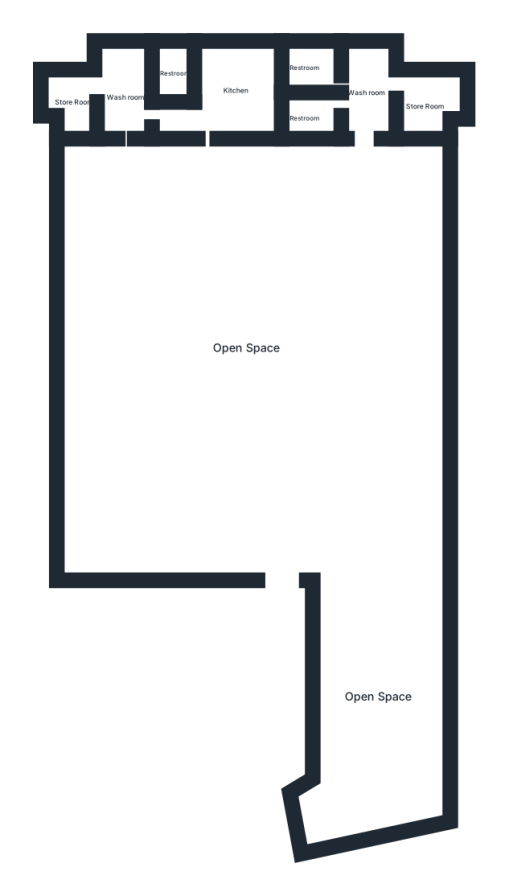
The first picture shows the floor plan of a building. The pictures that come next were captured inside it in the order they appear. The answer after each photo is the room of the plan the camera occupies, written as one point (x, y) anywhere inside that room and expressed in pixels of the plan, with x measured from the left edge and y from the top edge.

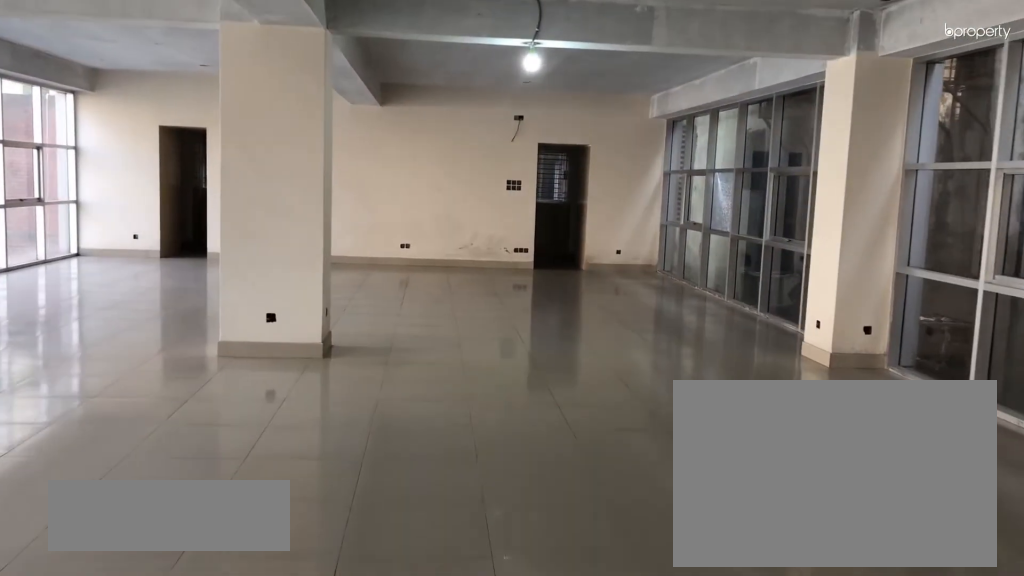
(243, 346)
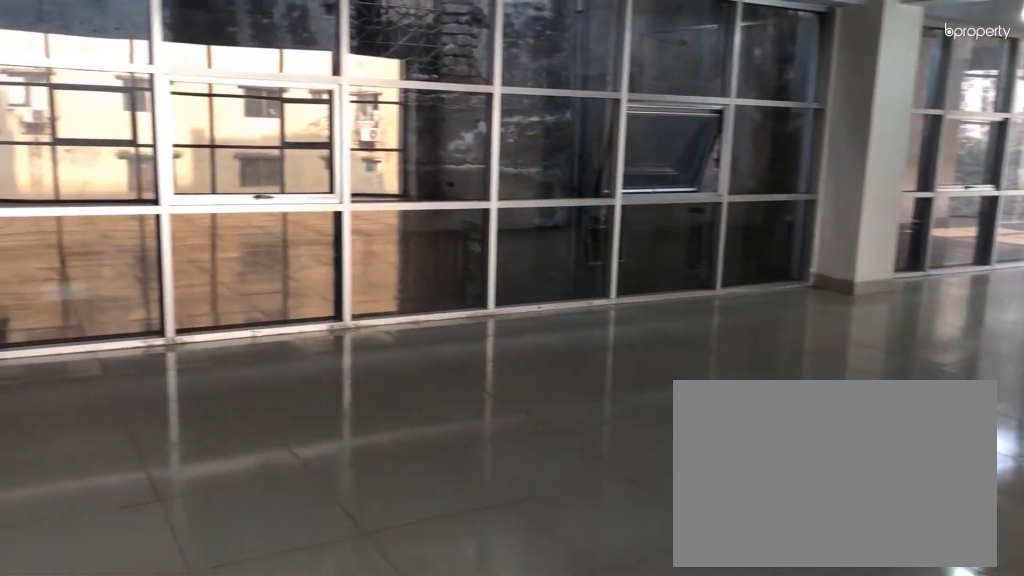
(243, 346)
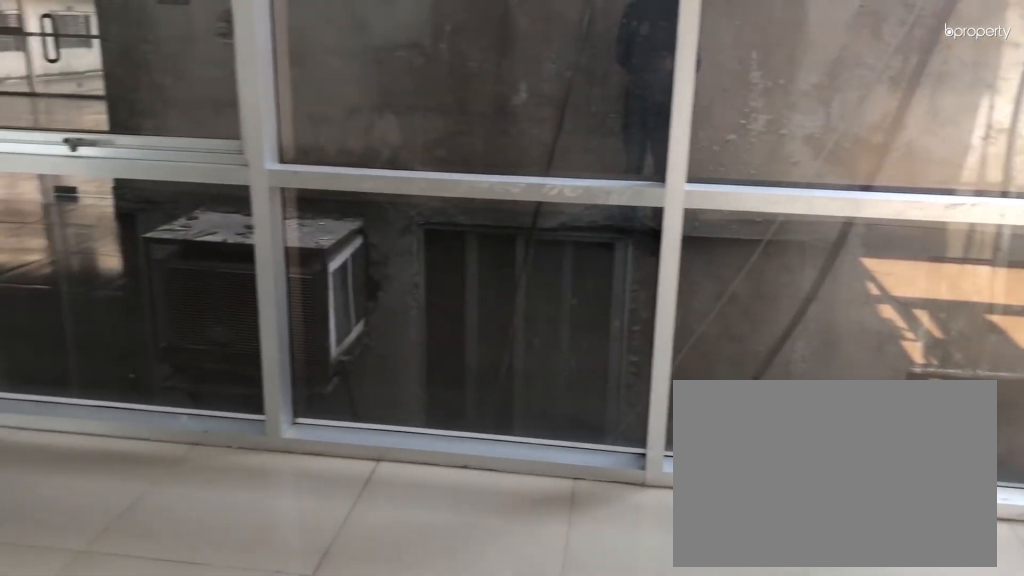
(381, 705)
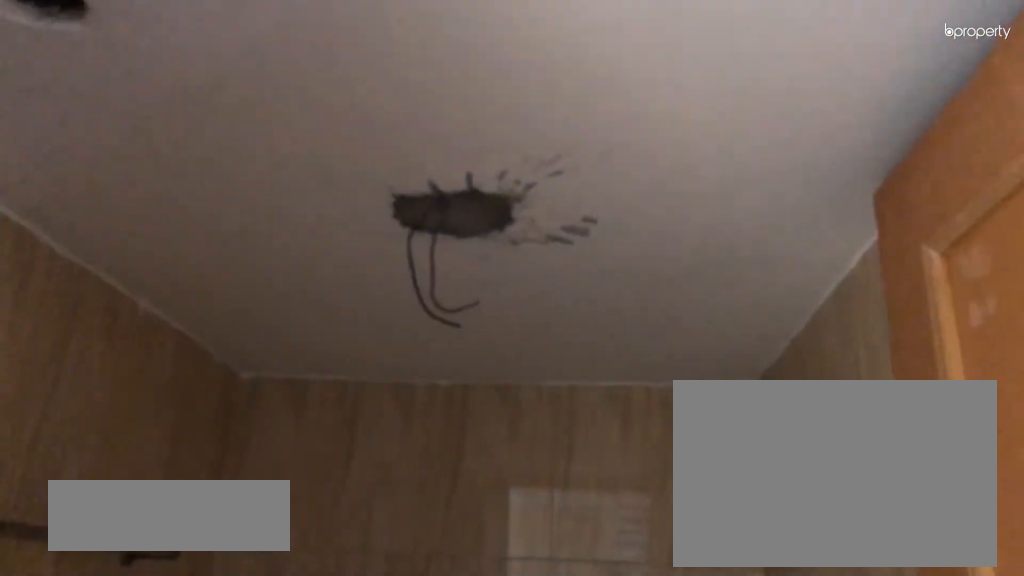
(303, 117)
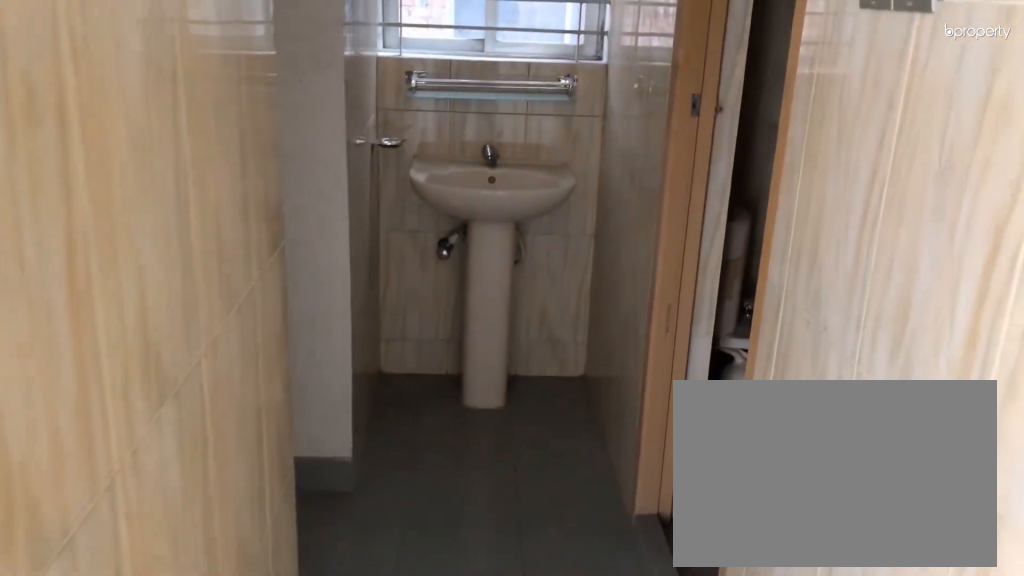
(130, 99)
